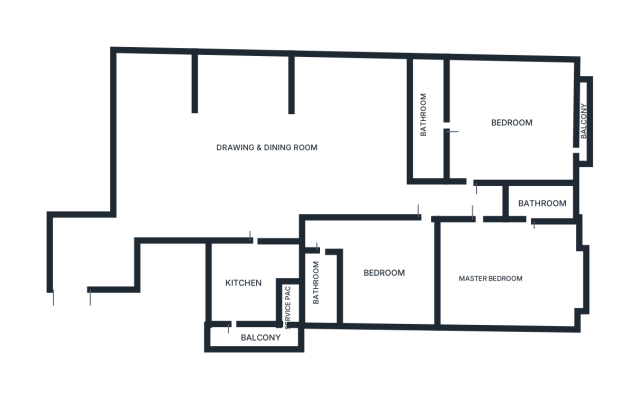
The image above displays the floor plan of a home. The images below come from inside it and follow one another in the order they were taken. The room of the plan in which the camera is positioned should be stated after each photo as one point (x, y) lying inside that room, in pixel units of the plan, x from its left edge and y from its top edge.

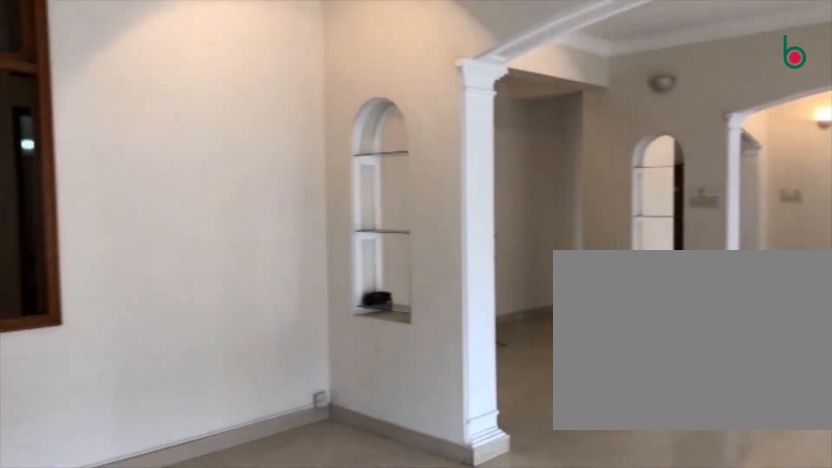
(239, 165)
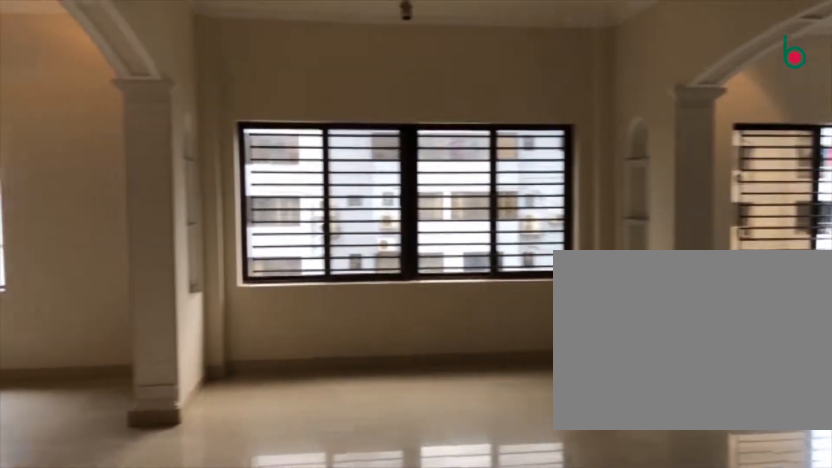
(254, 173)
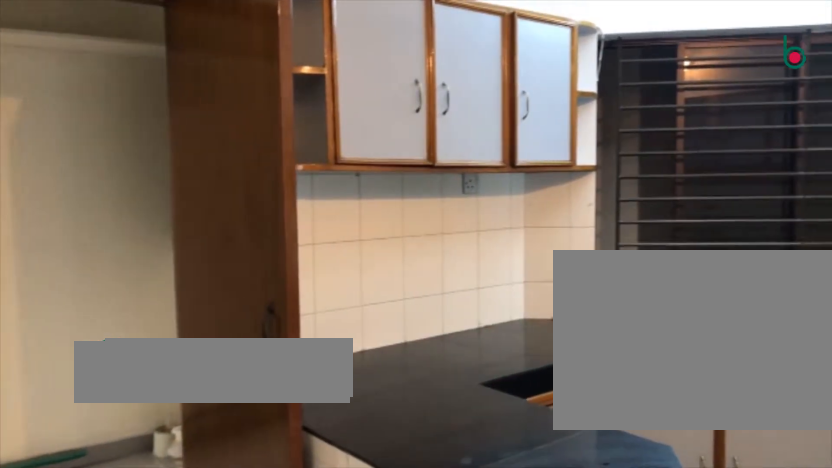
(250, 279)
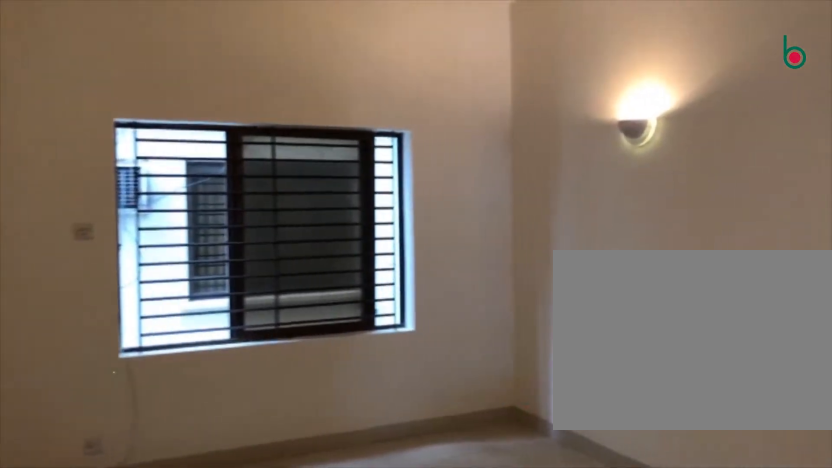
(381, 257)
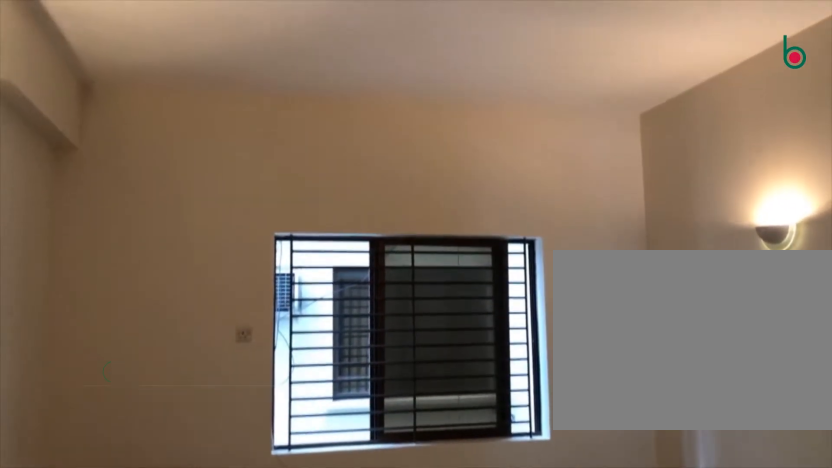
(381, 257)
